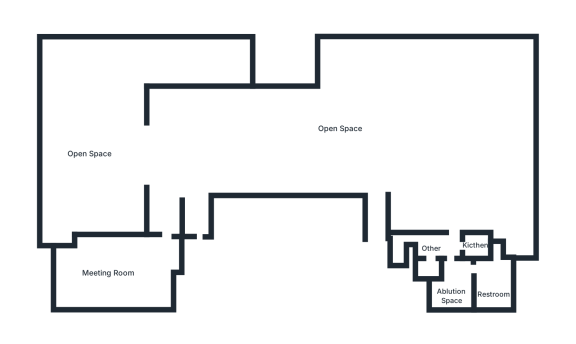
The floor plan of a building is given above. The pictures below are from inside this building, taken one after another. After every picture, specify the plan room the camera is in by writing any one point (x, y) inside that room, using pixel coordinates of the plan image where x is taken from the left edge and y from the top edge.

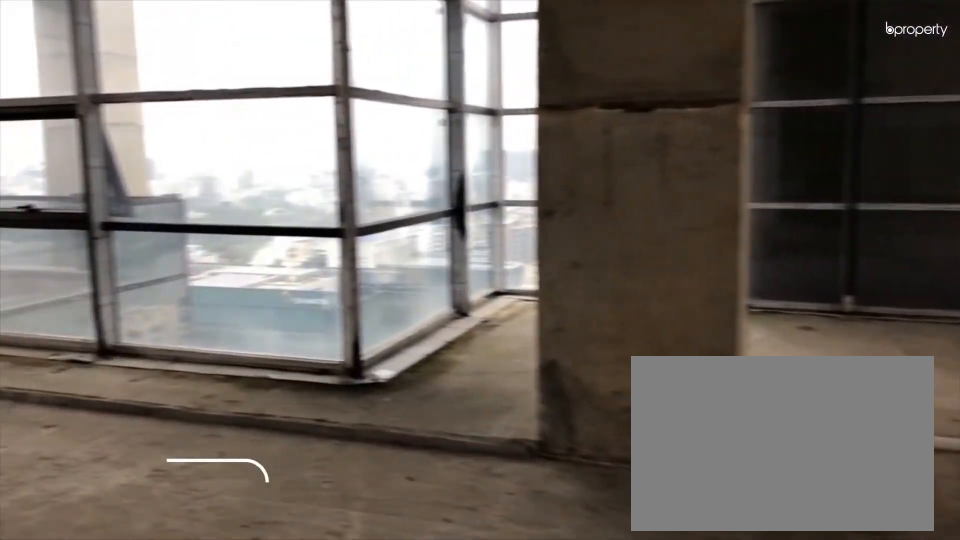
(374, 162)
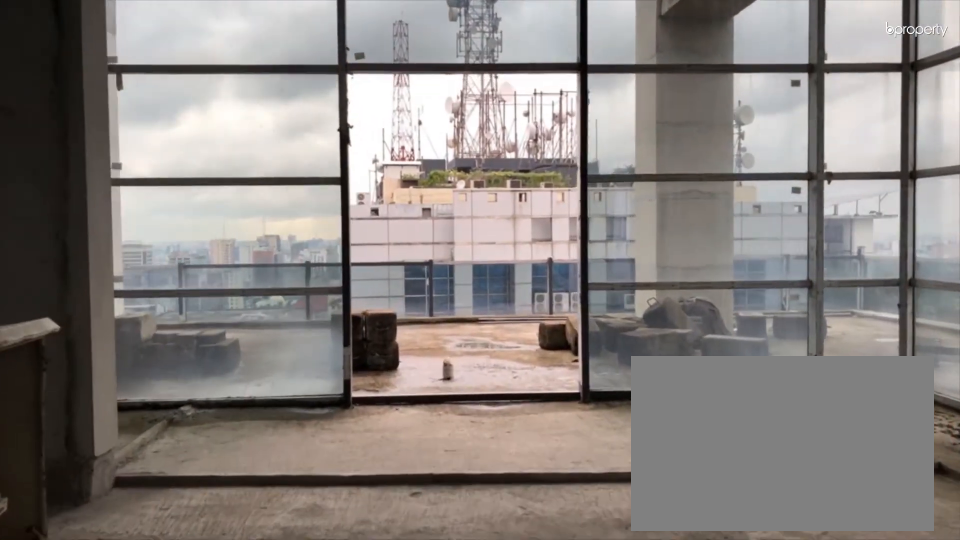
(188, 148)
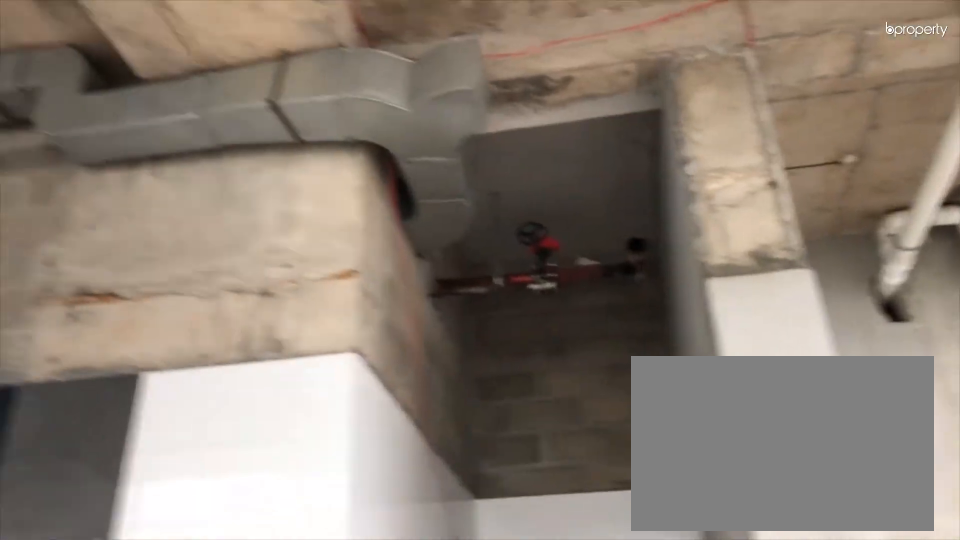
(188, 148)
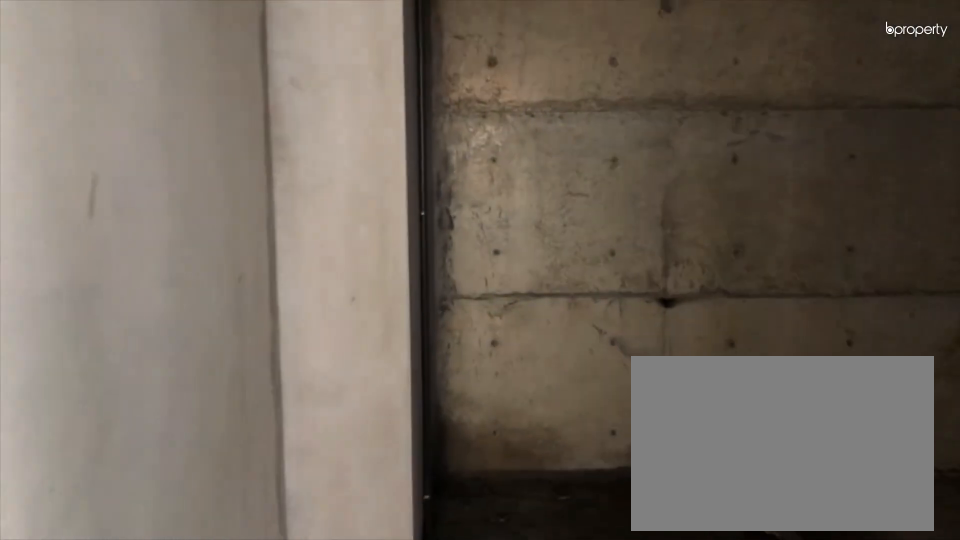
(125, 265)
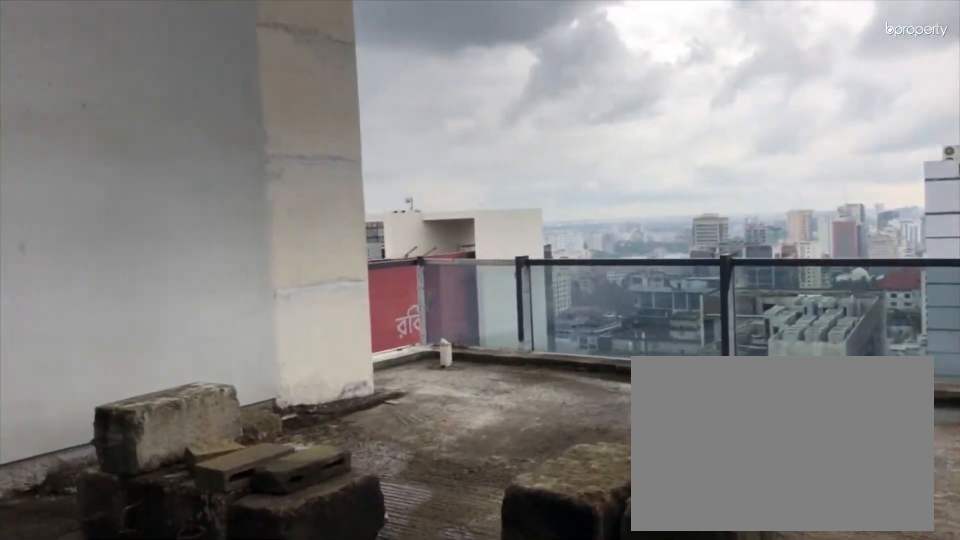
(95, 159)
